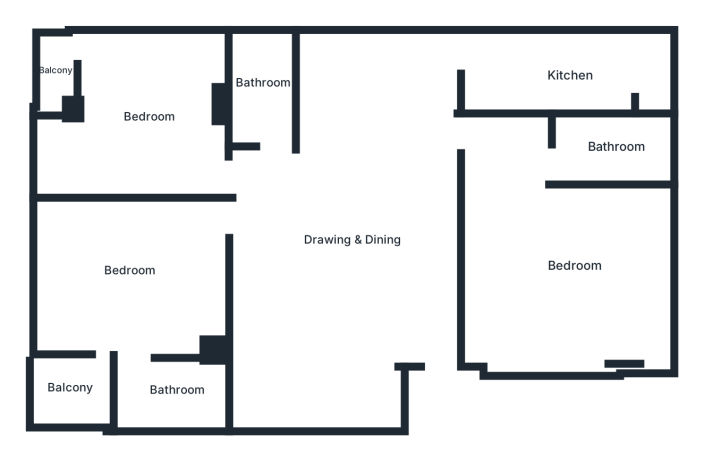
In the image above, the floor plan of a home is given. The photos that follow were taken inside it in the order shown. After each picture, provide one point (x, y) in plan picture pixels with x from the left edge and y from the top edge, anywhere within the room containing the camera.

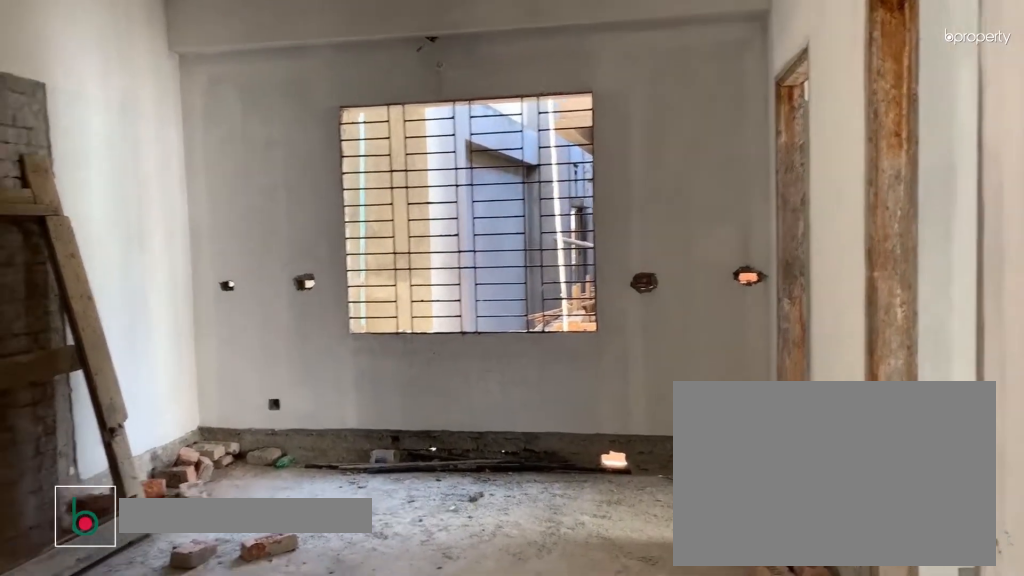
(354, 239)
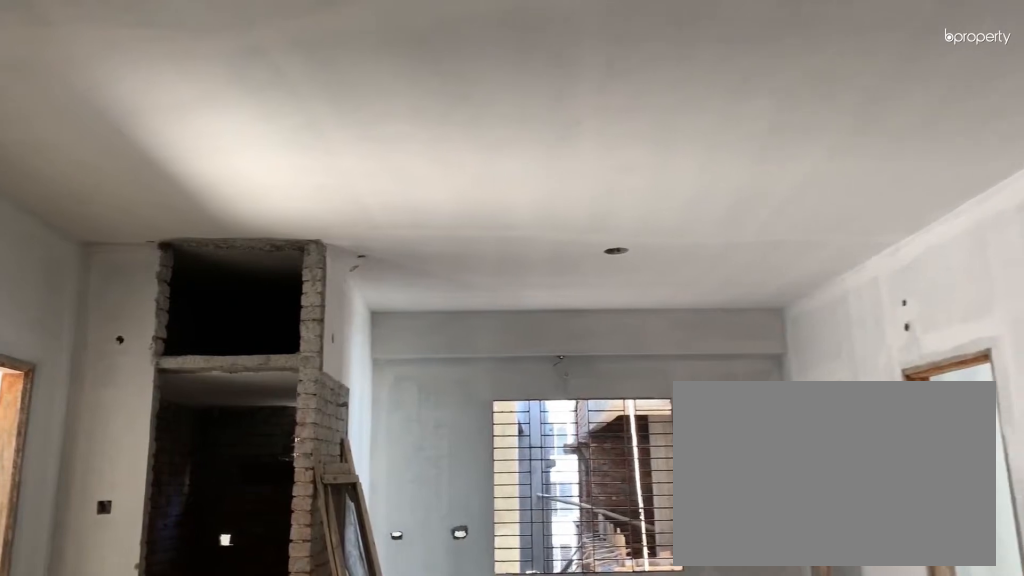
(354, 239)
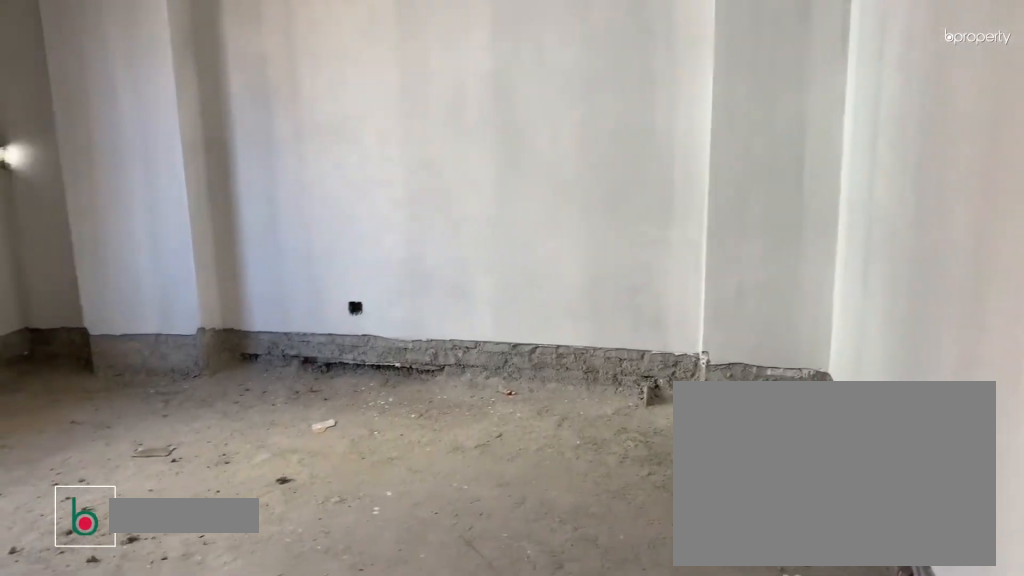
(574, 264)
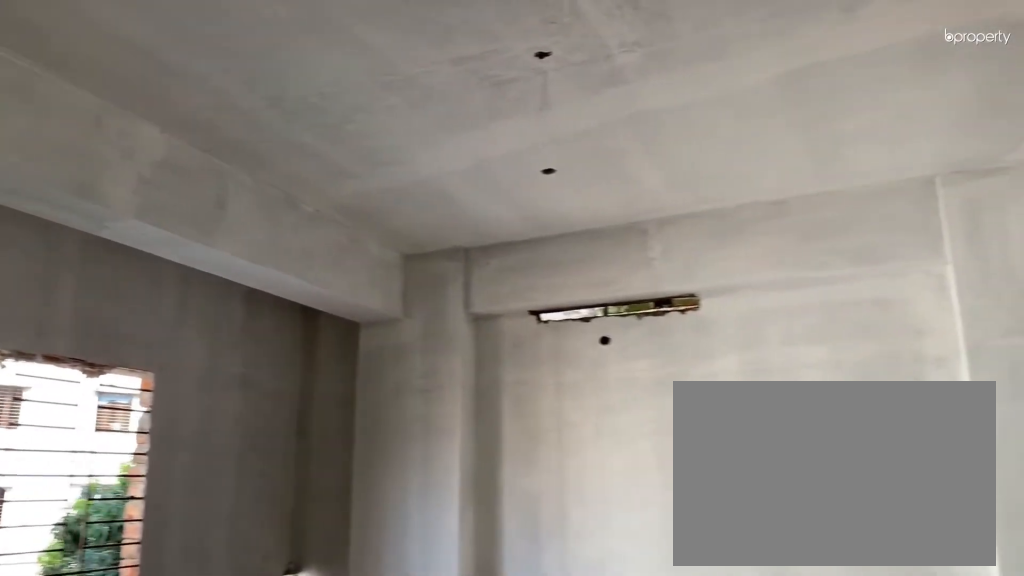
(574, 264)
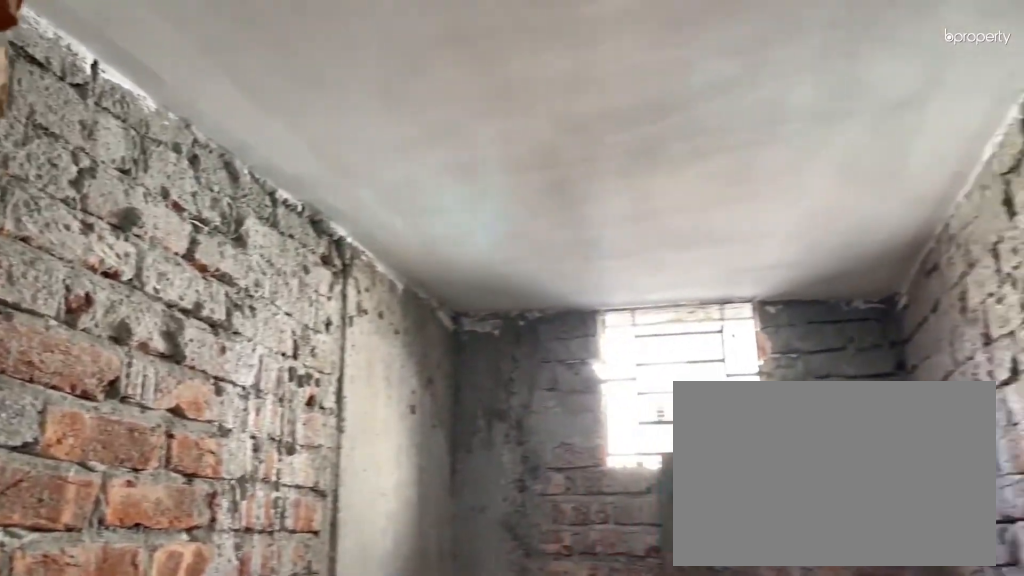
(618, 143)
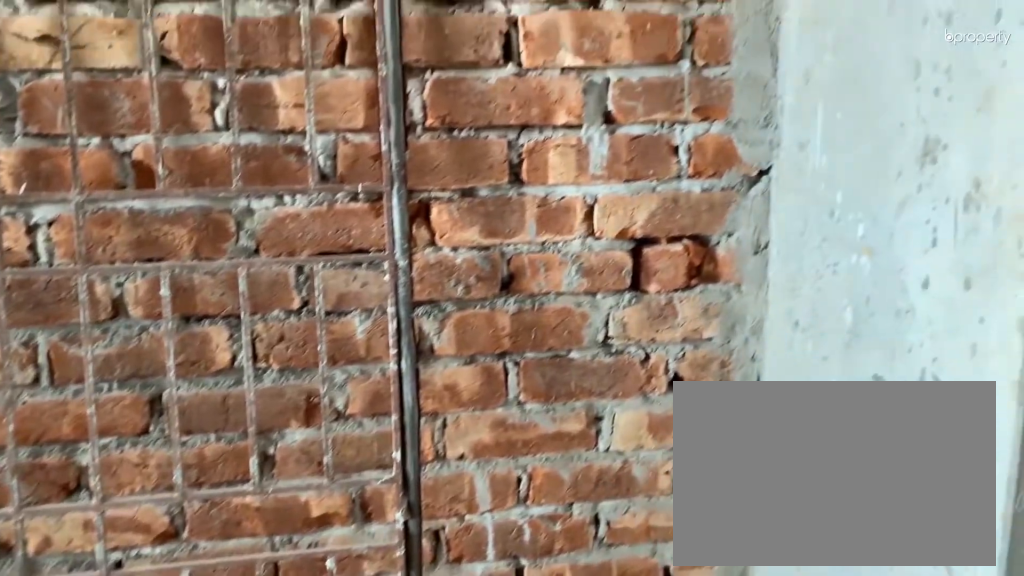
(564, 76)
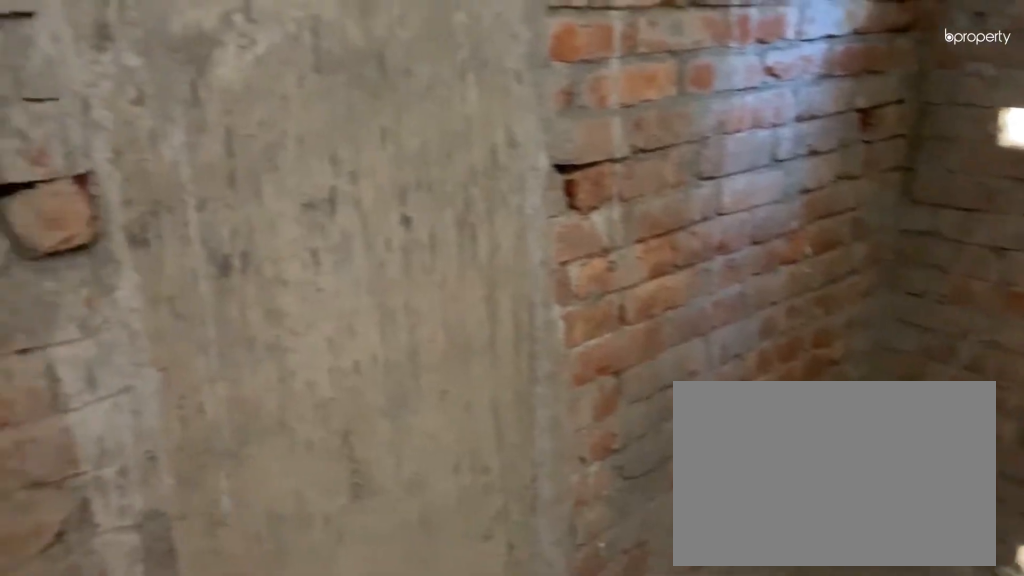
(261, 76)
